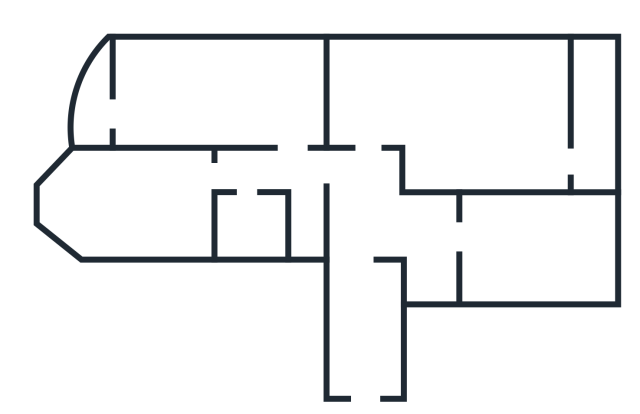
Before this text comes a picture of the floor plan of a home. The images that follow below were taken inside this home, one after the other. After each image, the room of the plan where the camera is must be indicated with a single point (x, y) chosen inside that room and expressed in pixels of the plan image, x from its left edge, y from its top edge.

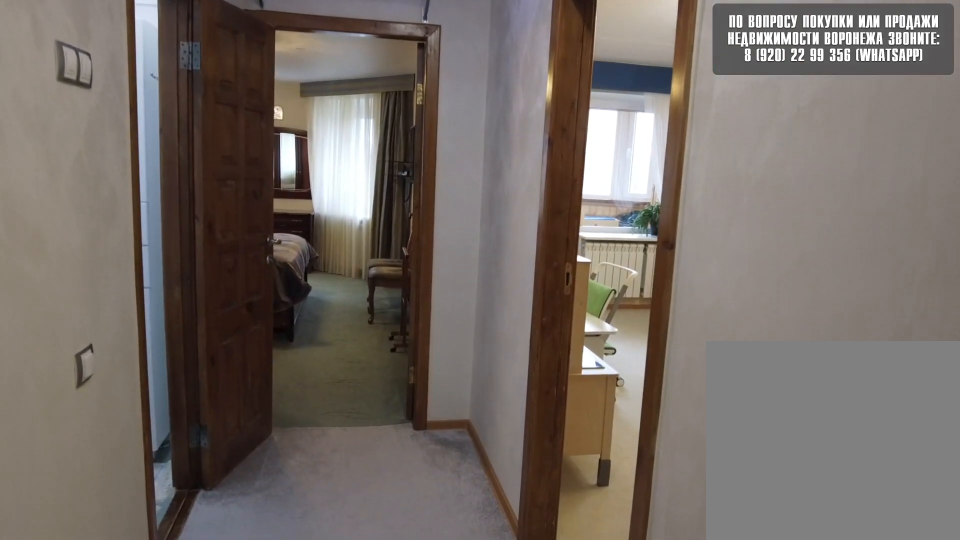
(365, 179)
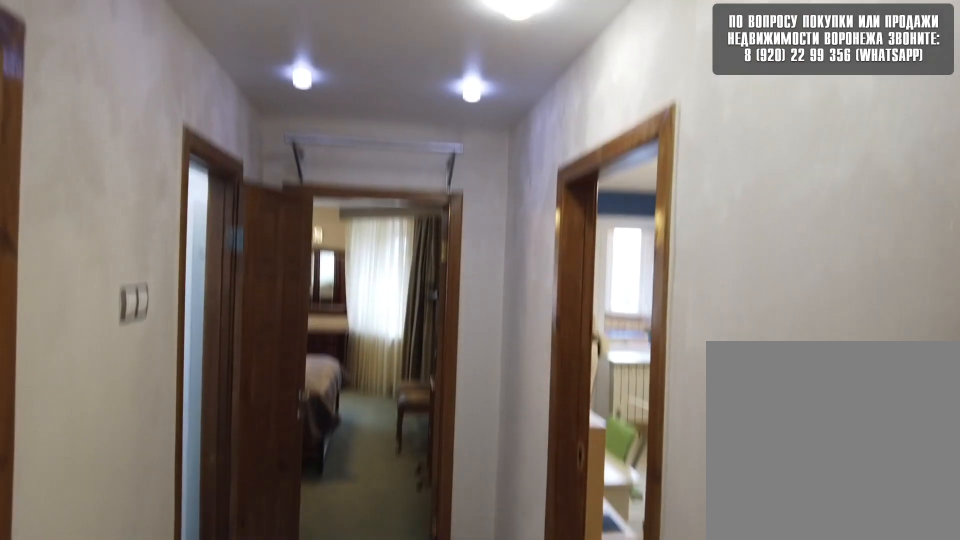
(365, 179)
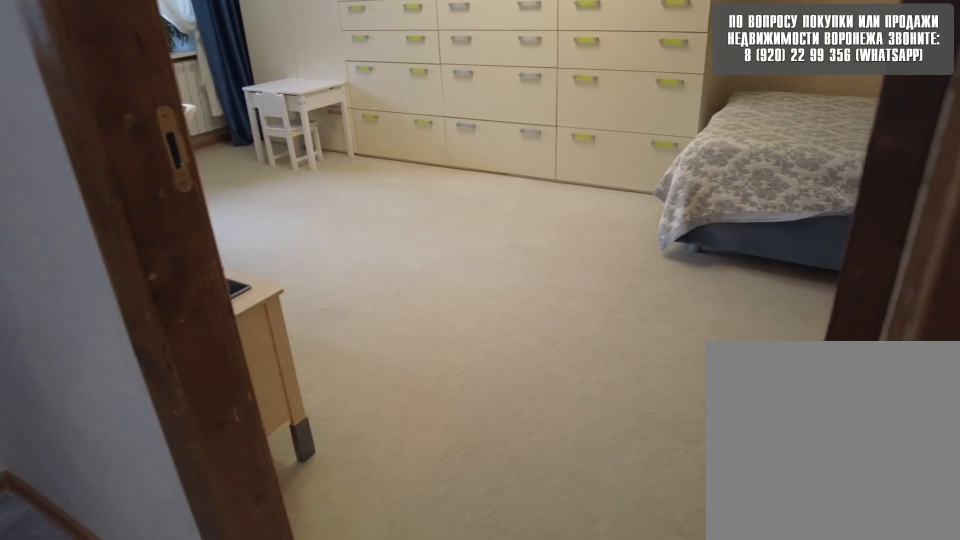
(291, 168)
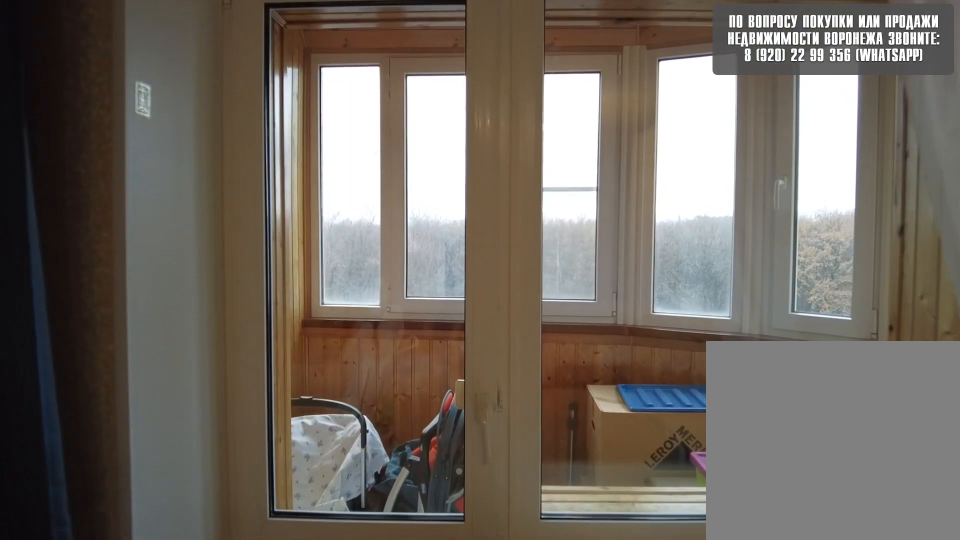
(155, 103)
